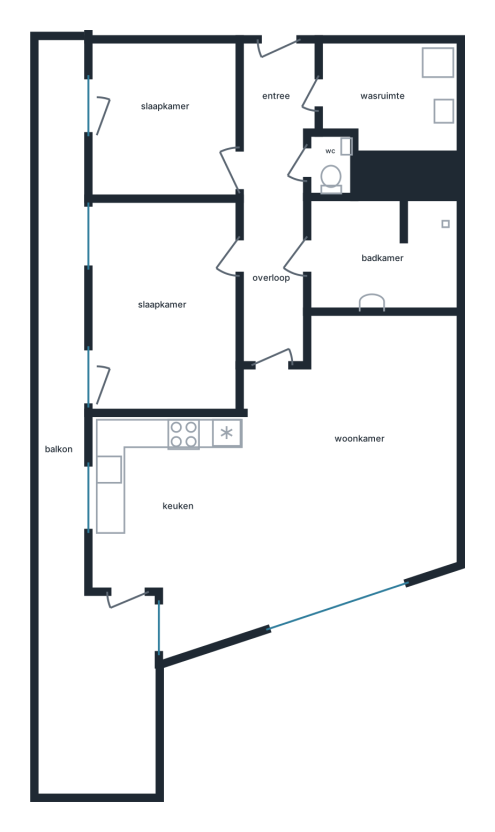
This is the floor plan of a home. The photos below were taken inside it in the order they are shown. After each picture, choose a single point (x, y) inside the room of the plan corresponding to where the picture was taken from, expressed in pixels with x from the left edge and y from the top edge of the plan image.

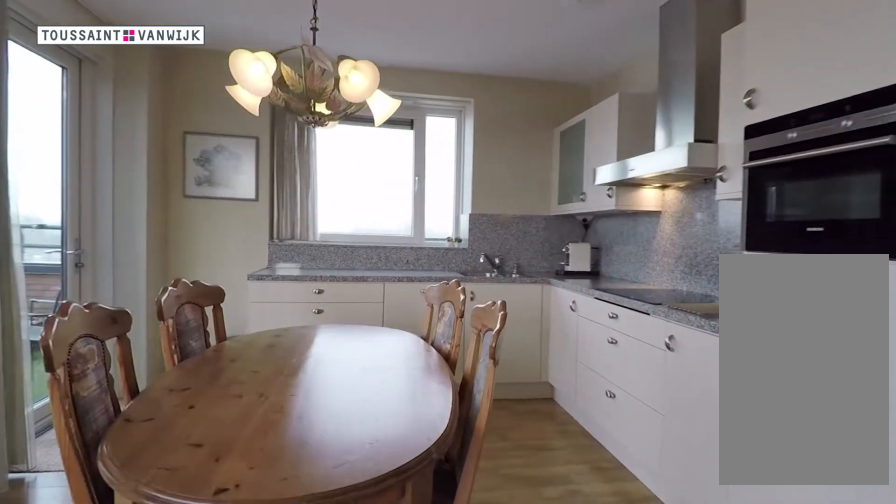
(174, 517)
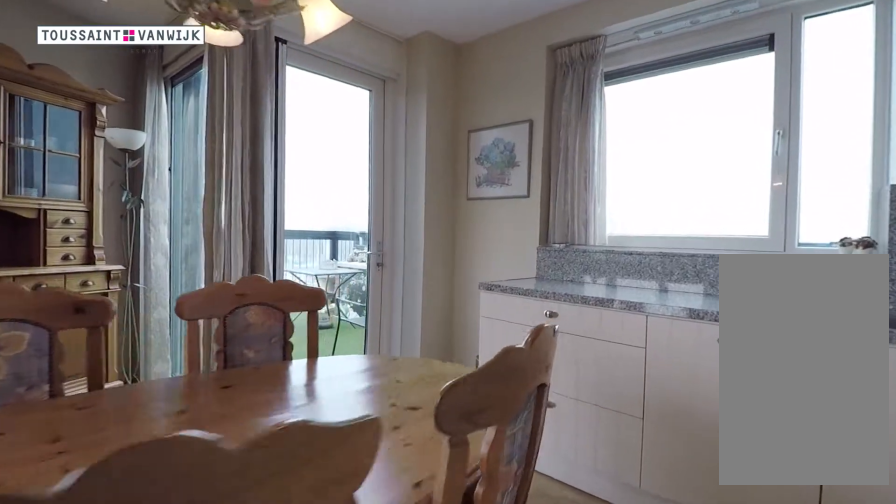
(174, 517)
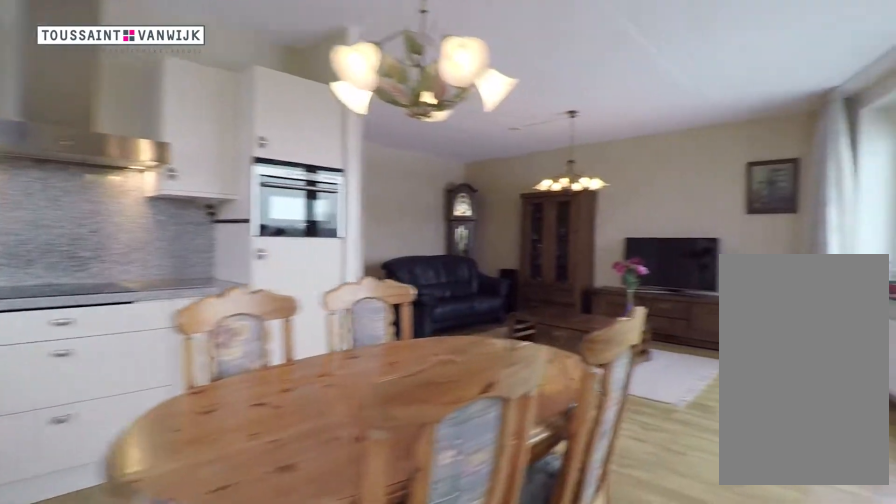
(154, 449)
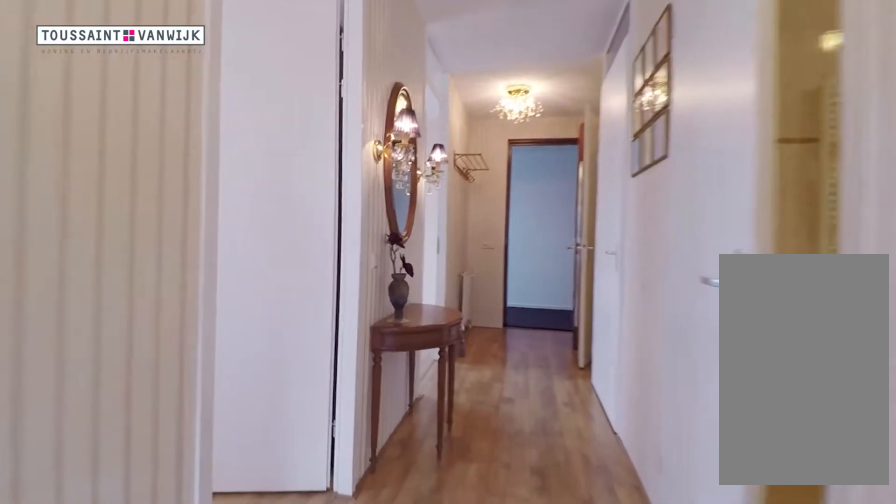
(275, 198)
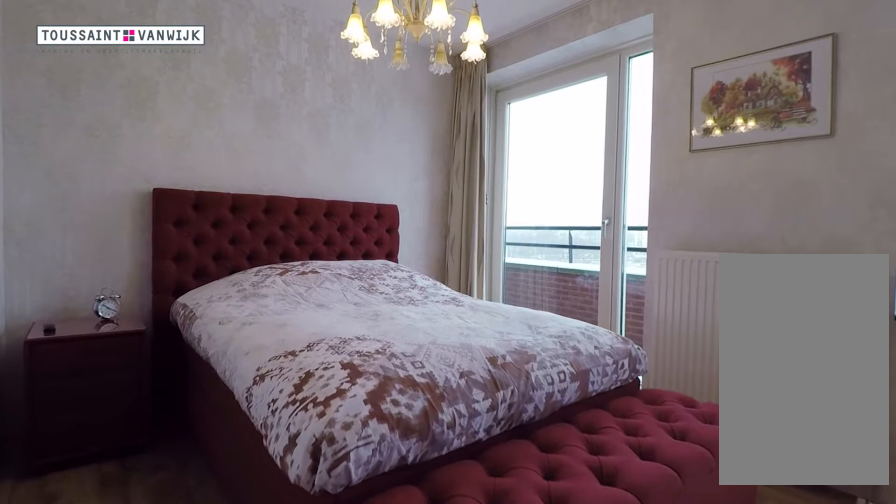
(167, 307)
